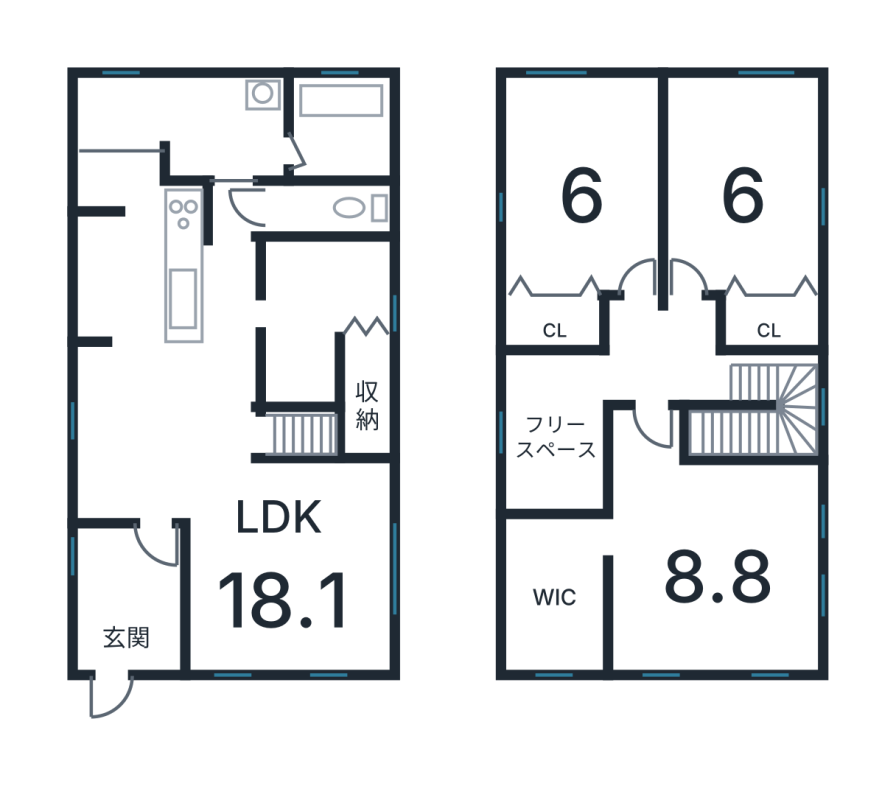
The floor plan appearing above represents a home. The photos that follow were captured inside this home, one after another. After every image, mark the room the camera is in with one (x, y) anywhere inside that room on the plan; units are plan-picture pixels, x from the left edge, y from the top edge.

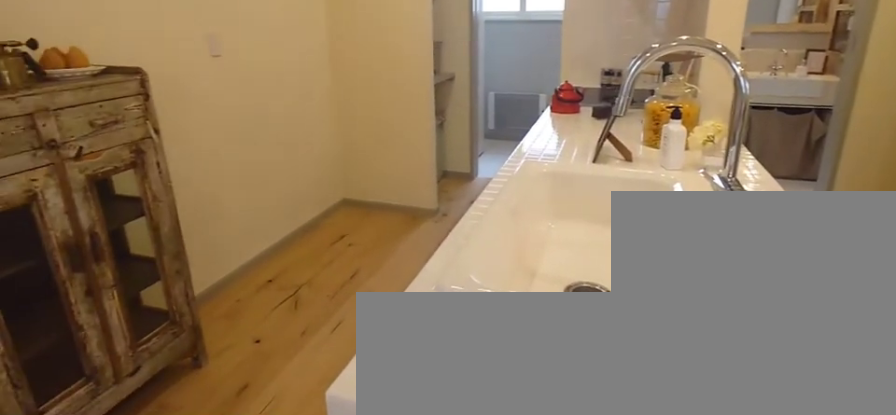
(137, 262)
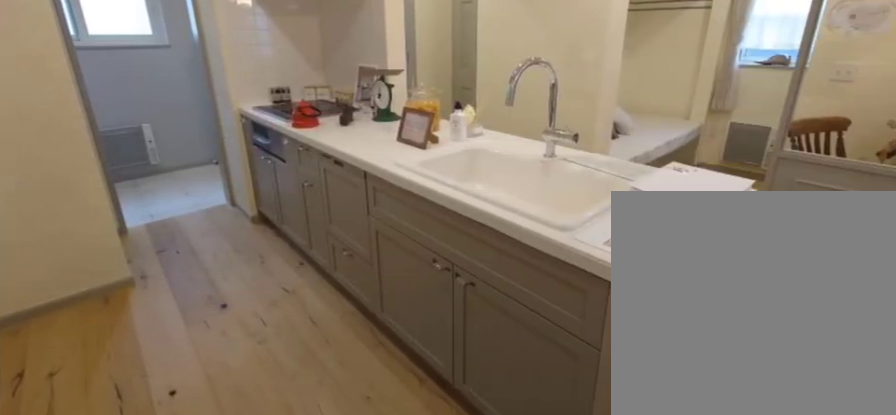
(137, 262)
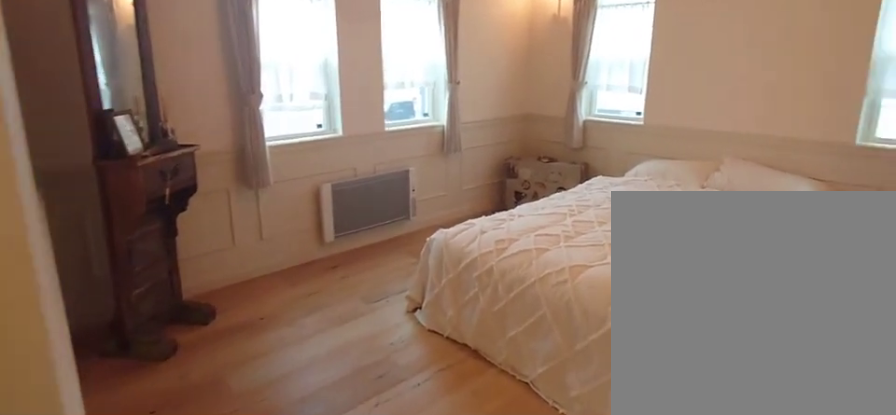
(714, 552)
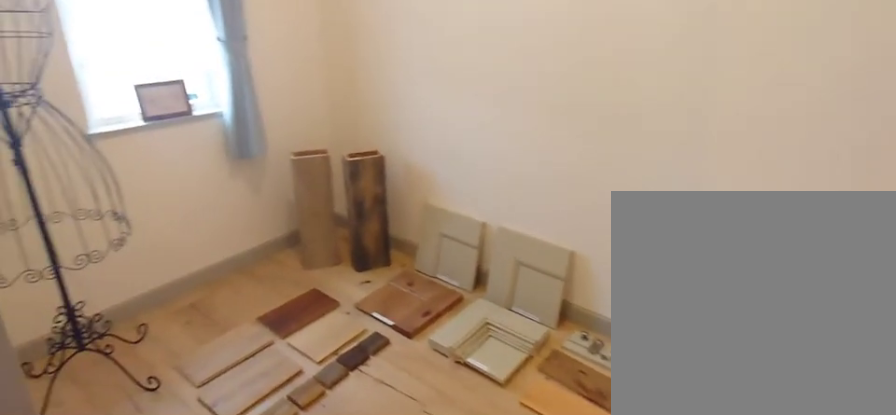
(561, 598)
